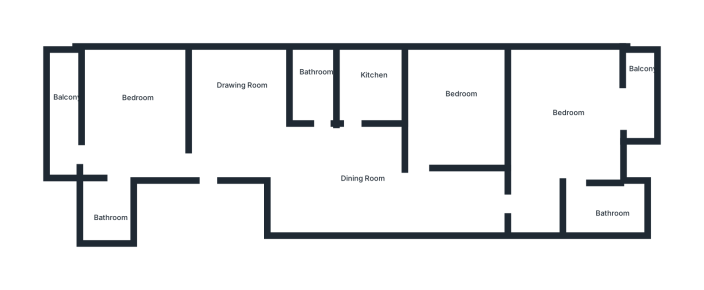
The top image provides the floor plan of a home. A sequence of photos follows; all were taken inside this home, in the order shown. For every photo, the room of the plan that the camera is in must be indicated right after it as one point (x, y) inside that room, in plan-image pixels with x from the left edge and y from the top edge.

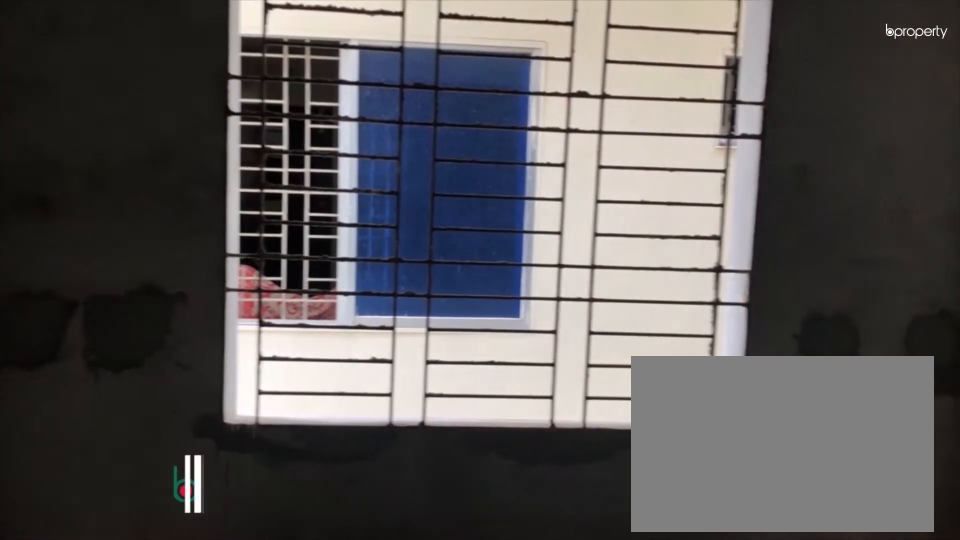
(245, 124)
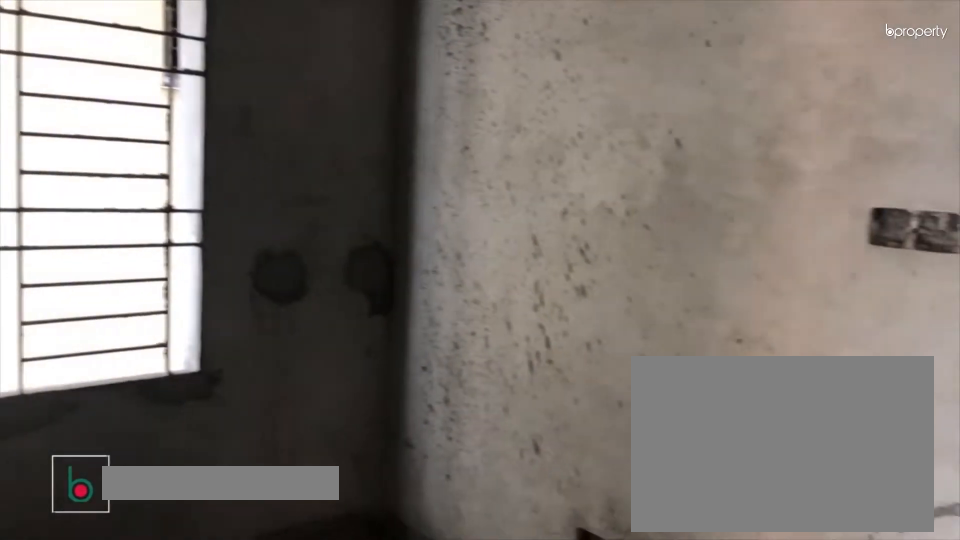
(245, 124)
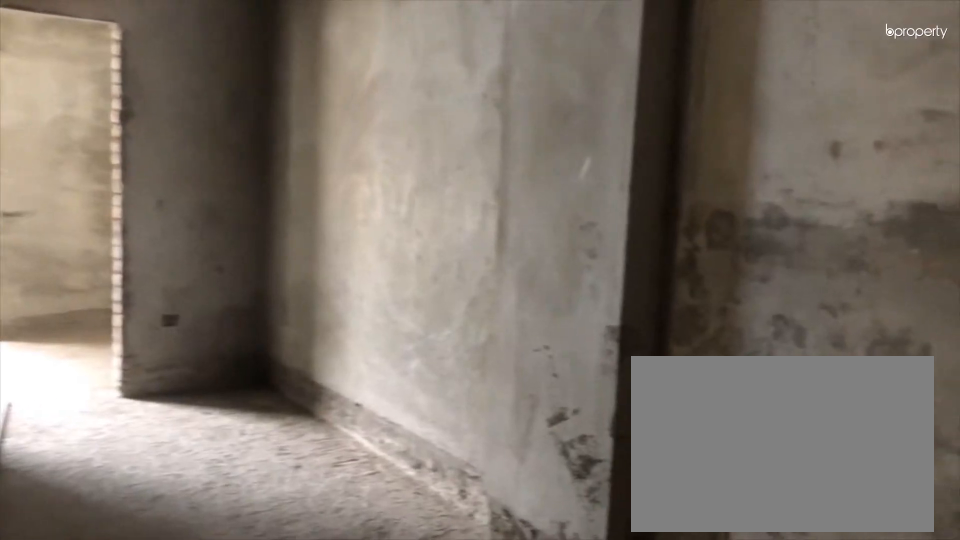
(341, 158)
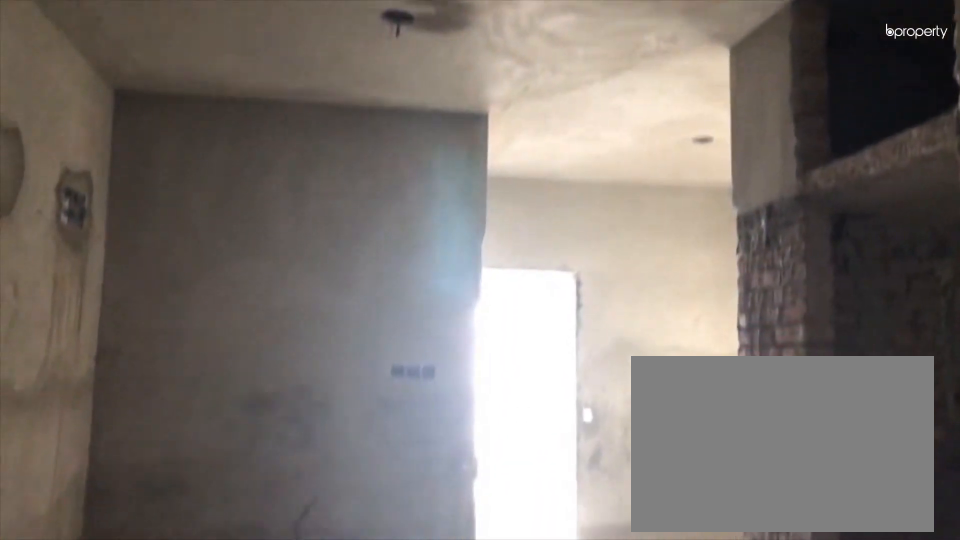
(341, 158)
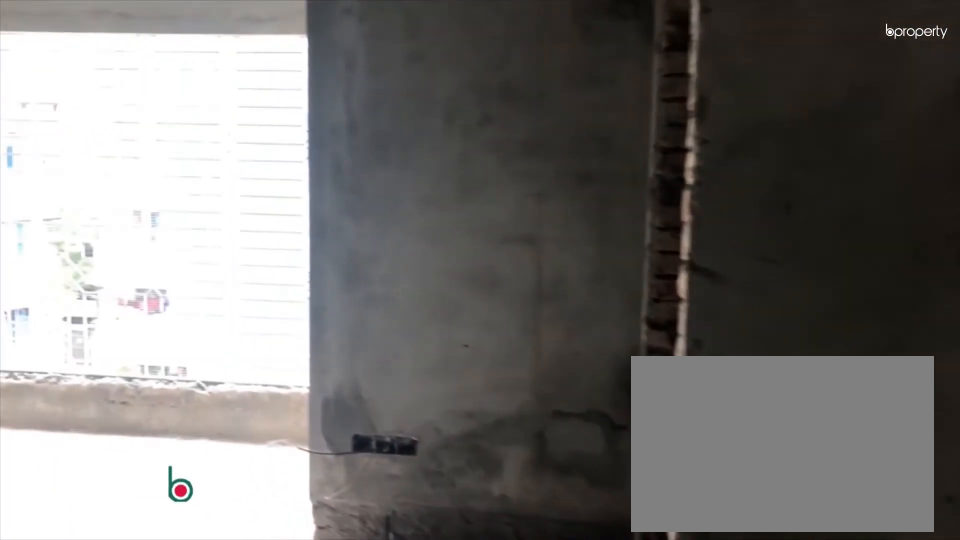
(538, 181)
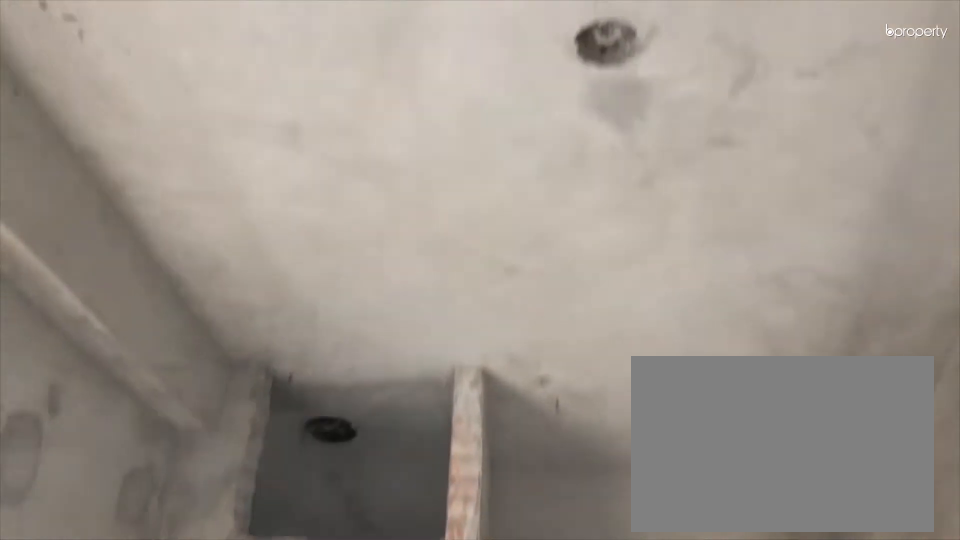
(559, 102)
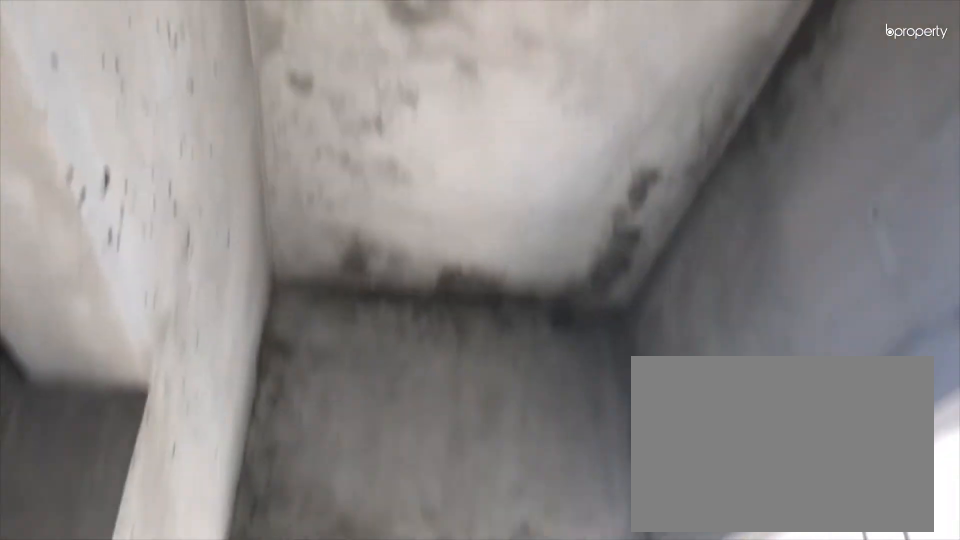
(641, 94)
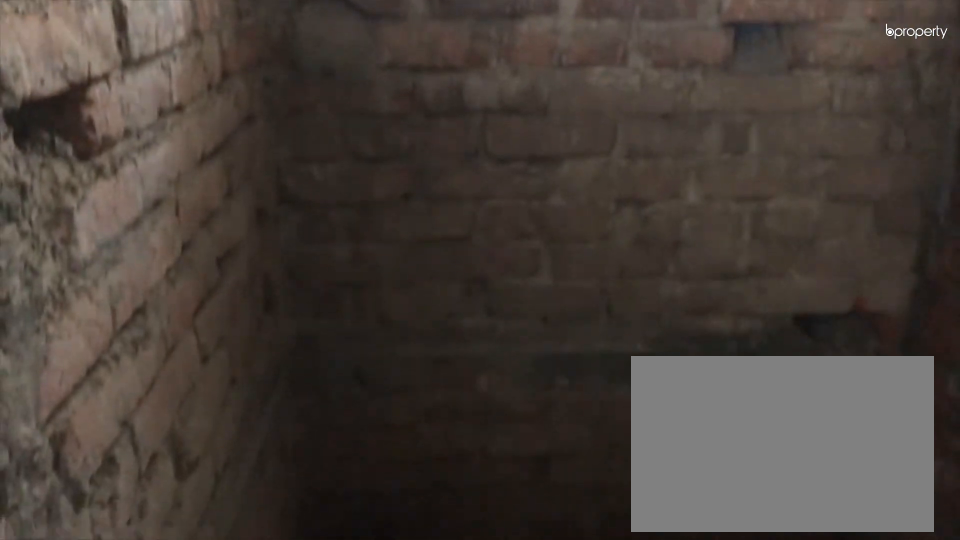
(603, 211)
